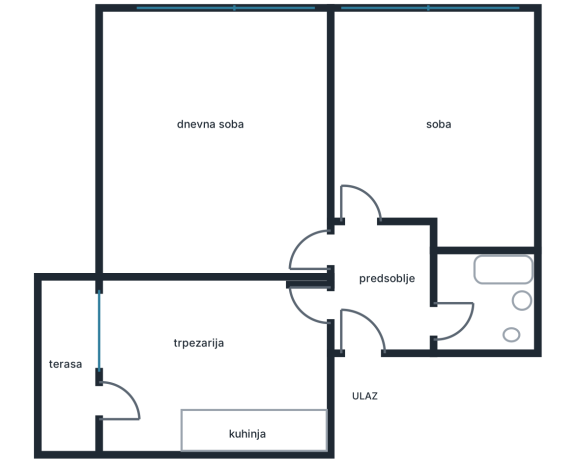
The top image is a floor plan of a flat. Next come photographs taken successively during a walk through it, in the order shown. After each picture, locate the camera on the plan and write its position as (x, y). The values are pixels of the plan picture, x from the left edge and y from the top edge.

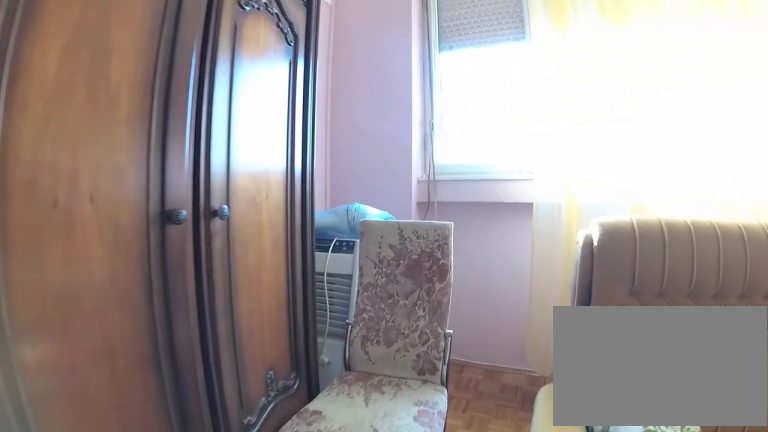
(171, 126)
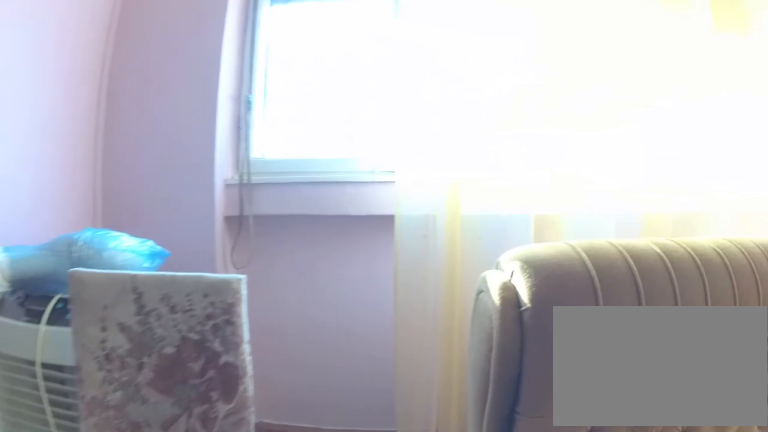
(154, 121)
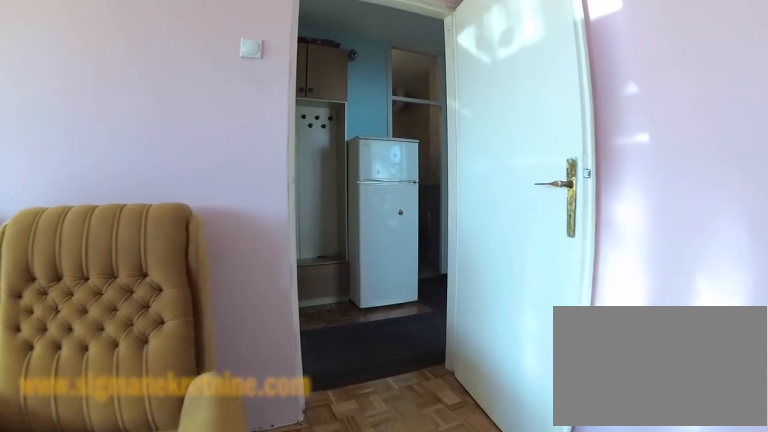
(257, 232)
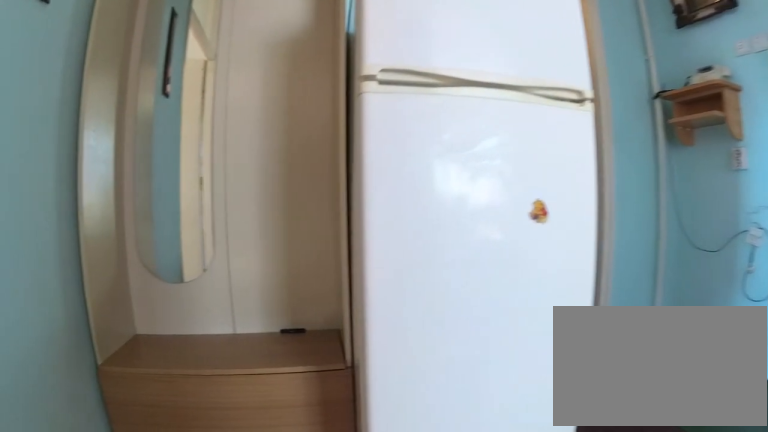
(348, 257)
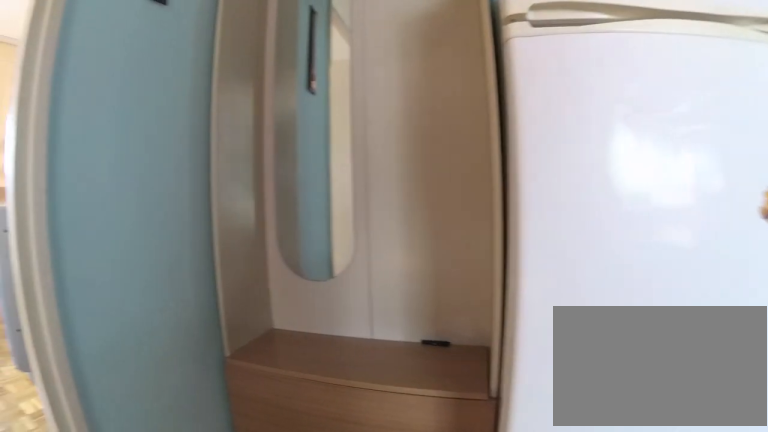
(350, 263)
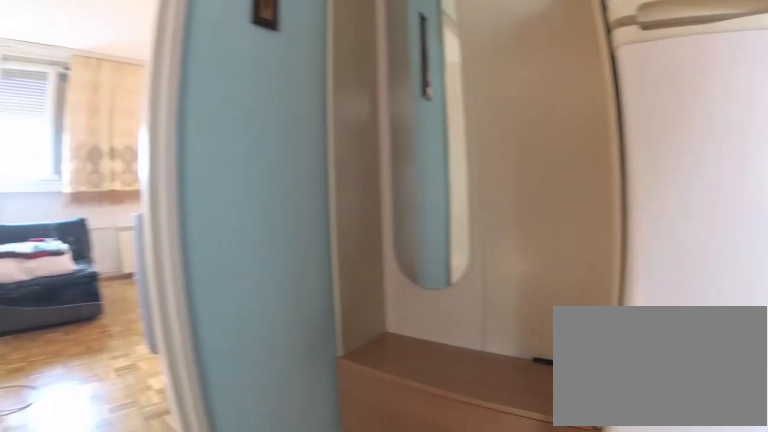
(354, 265)
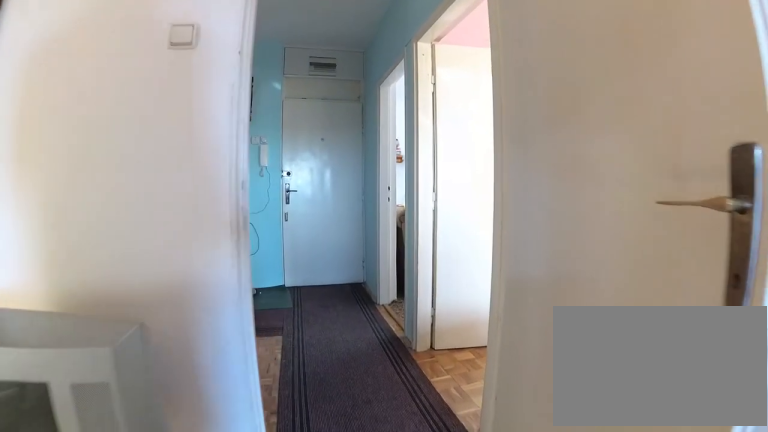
(382, 151)
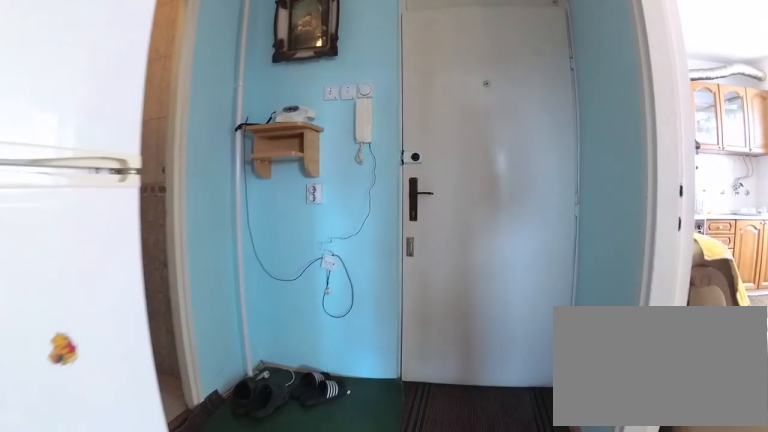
(381, 263)
